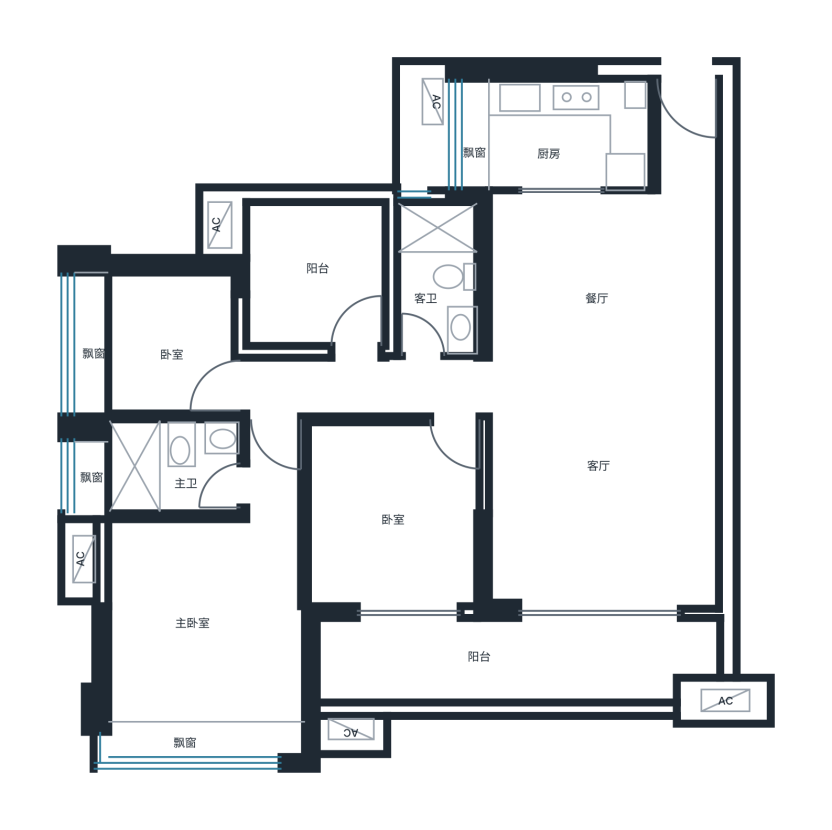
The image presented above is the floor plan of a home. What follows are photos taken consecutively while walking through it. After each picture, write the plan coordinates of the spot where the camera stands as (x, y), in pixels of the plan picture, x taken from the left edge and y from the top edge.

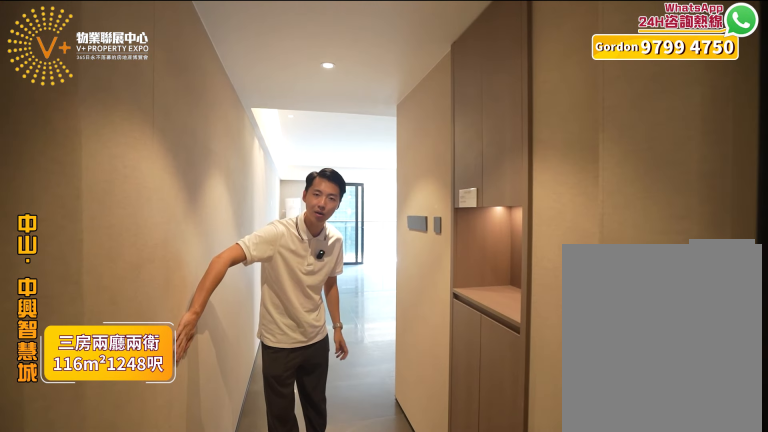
(671, 122)
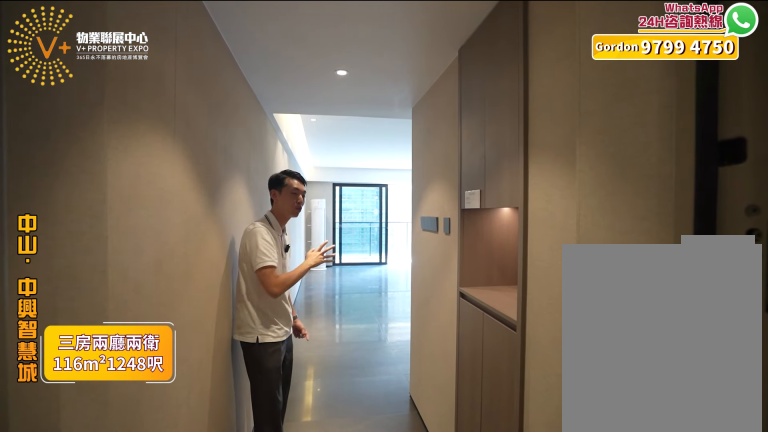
(681, 114)
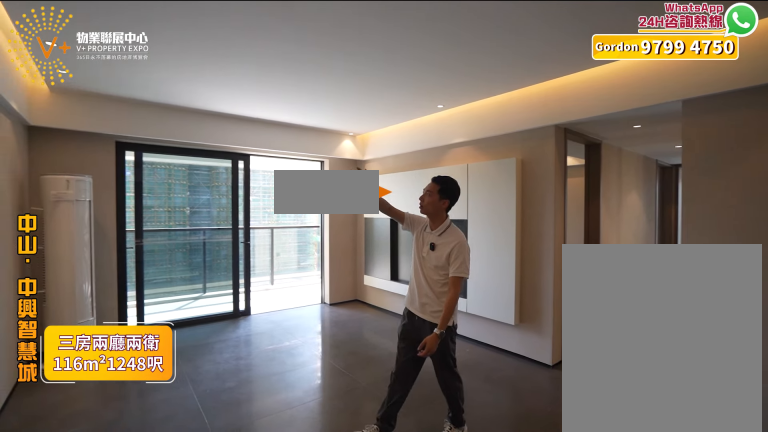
(657, 420)
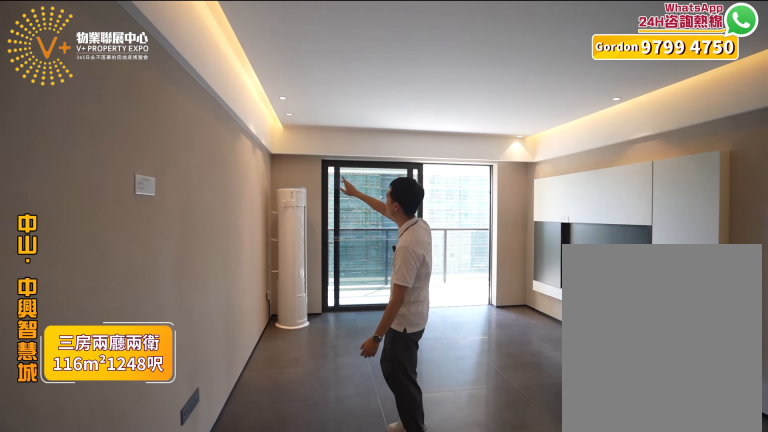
(655, 420)
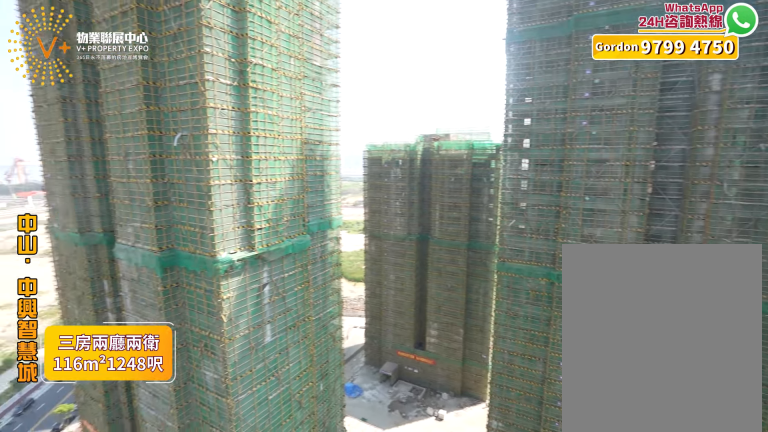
(588, 635)
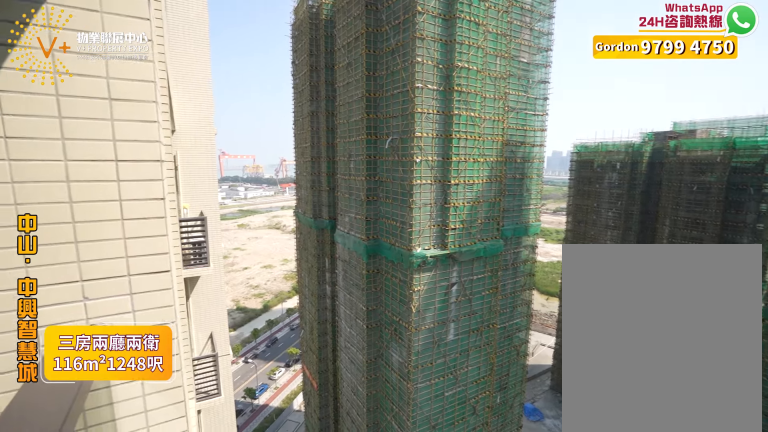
(590, 625)
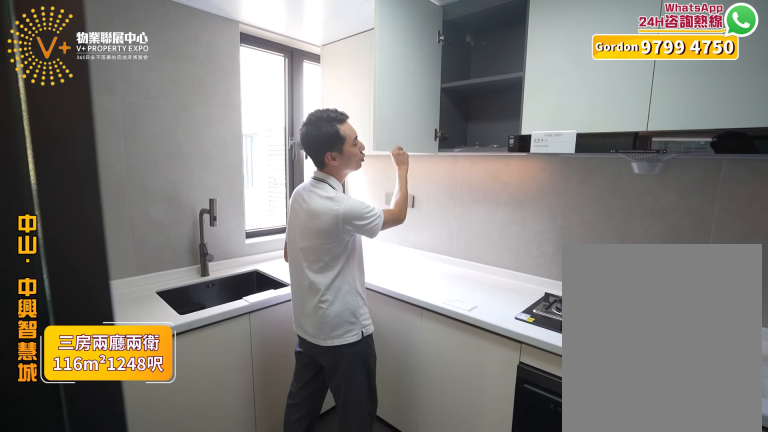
(565, 141)
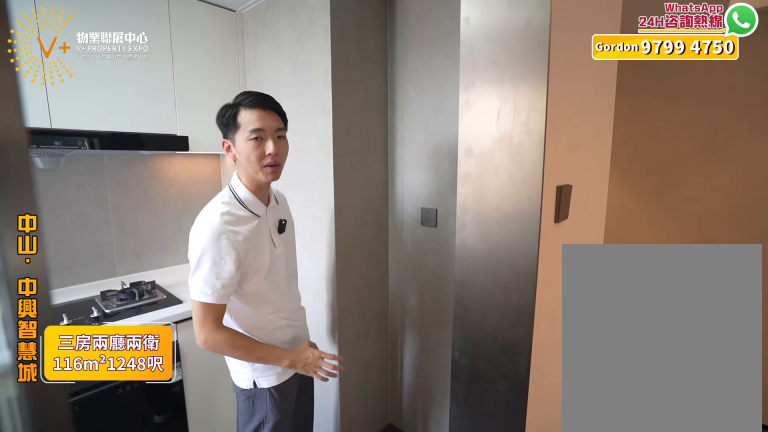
(559, 133)
